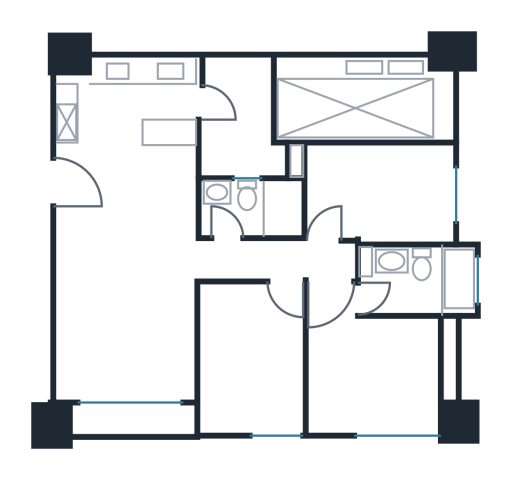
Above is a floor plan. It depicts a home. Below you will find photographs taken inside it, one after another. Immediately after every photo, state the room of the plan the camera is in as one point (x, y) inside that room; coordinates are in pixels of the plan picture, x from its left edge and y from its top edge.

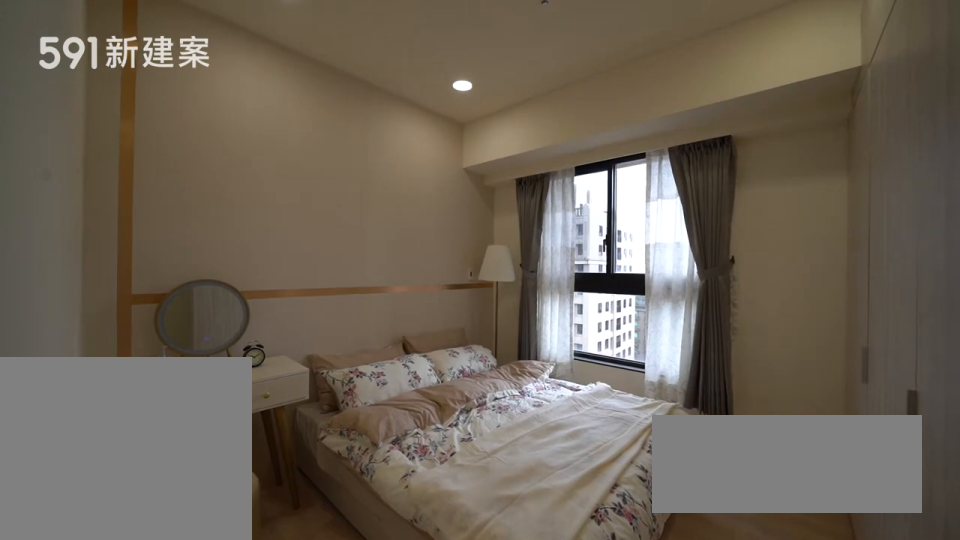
(370, 367)
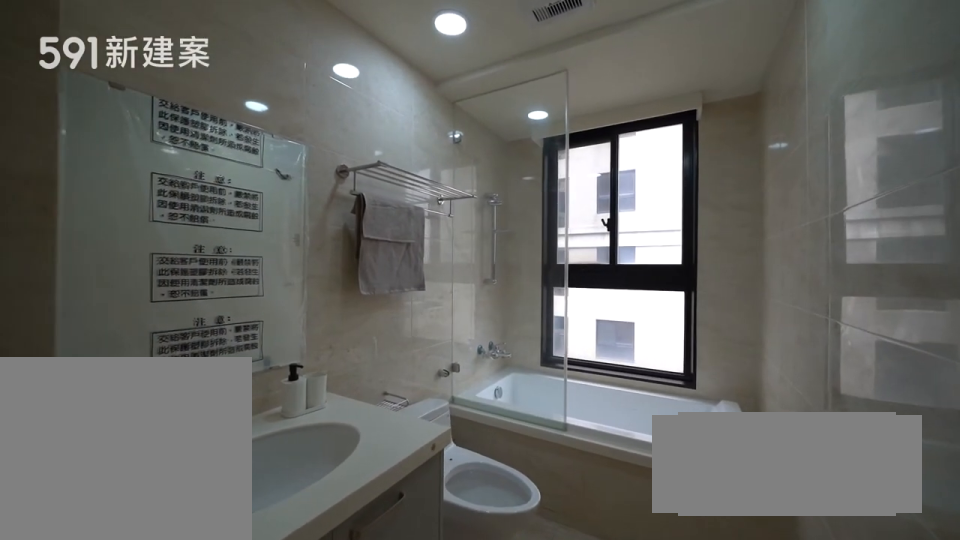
(422, 280)
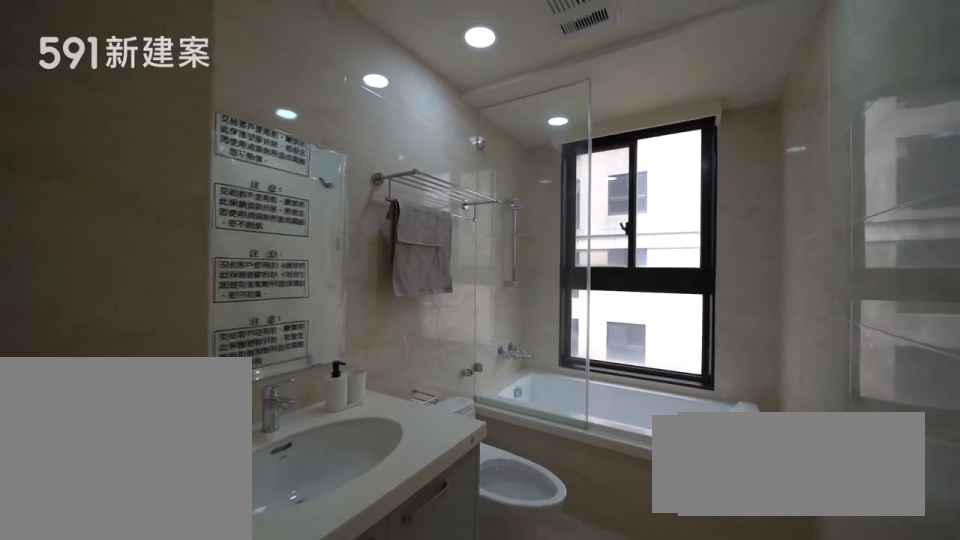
(422, 280)
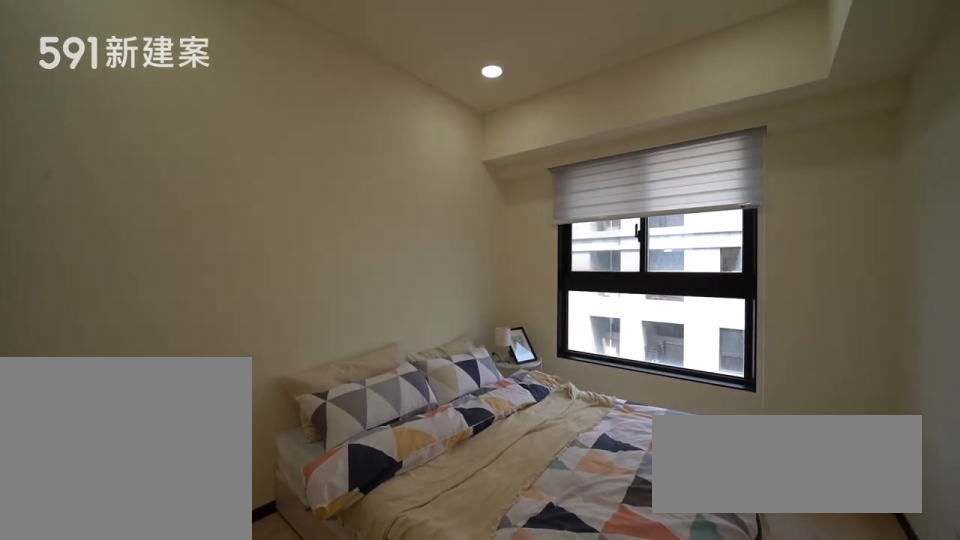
(381, 193)
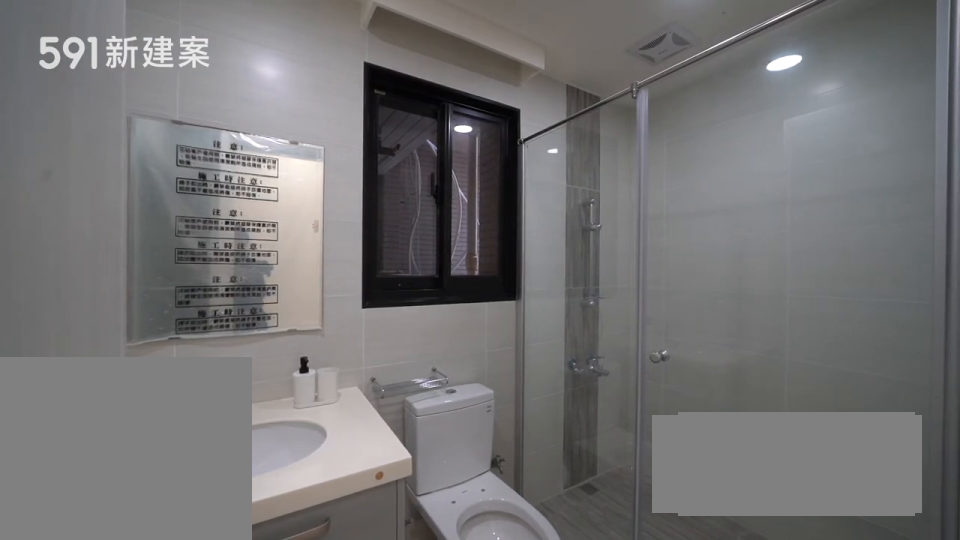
(254, 207)
